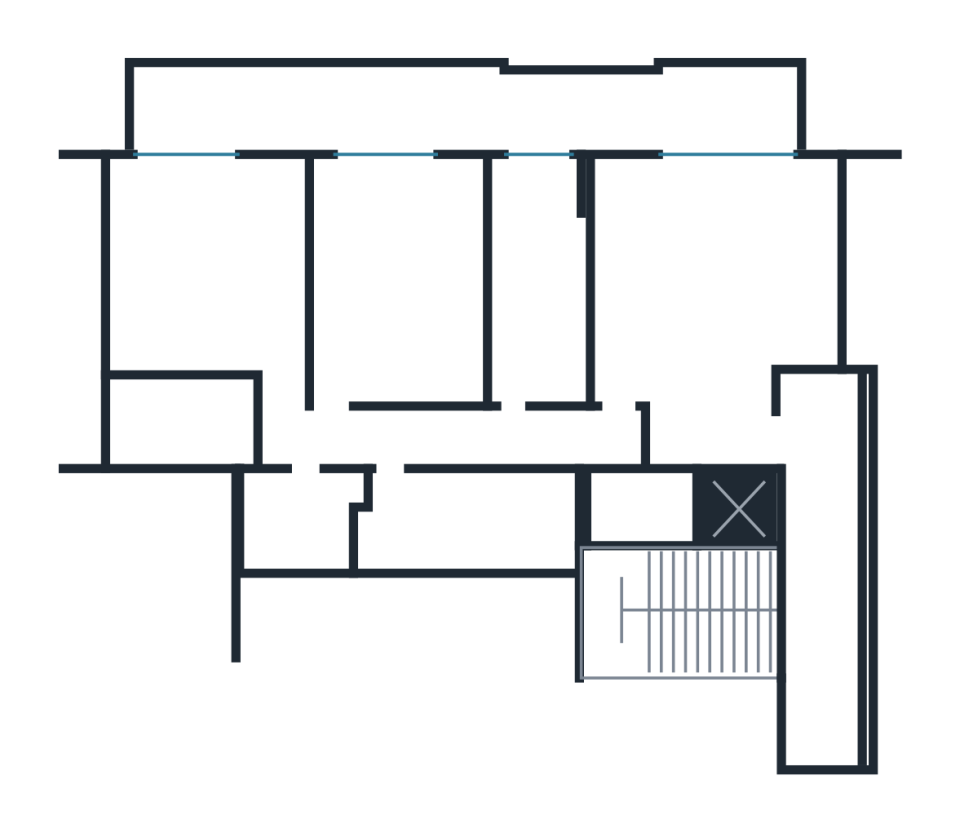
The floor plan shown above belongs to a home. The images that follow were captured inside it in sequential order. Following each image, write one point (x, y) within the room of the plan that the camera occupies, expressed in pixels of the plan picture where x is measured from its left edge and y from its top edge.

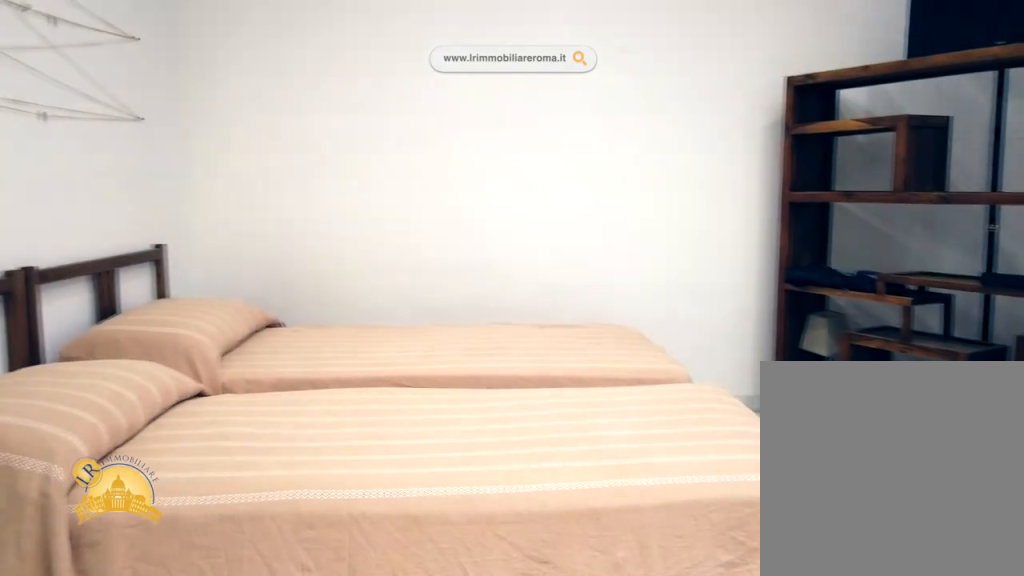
(715, 288)
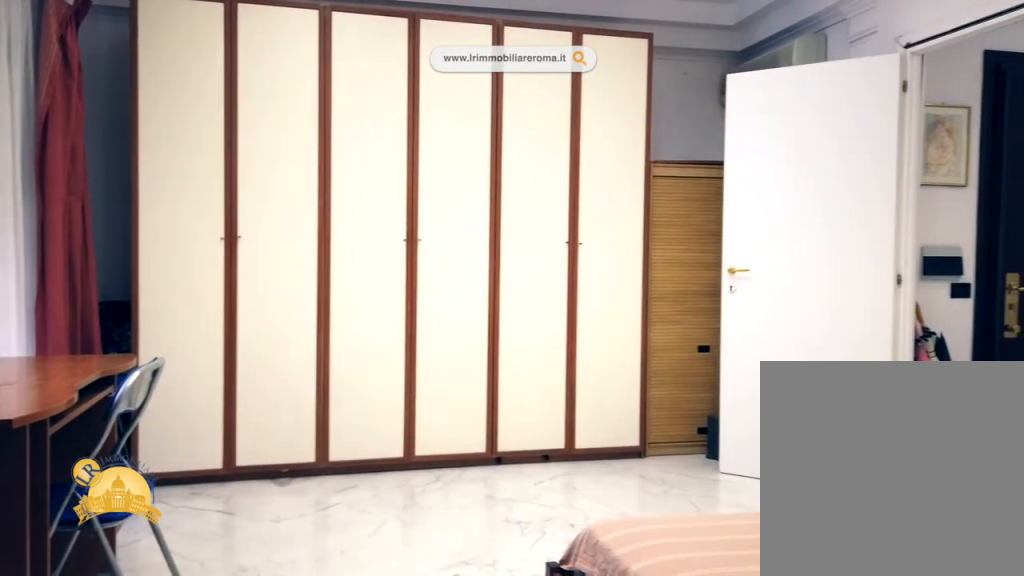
(715, 288)
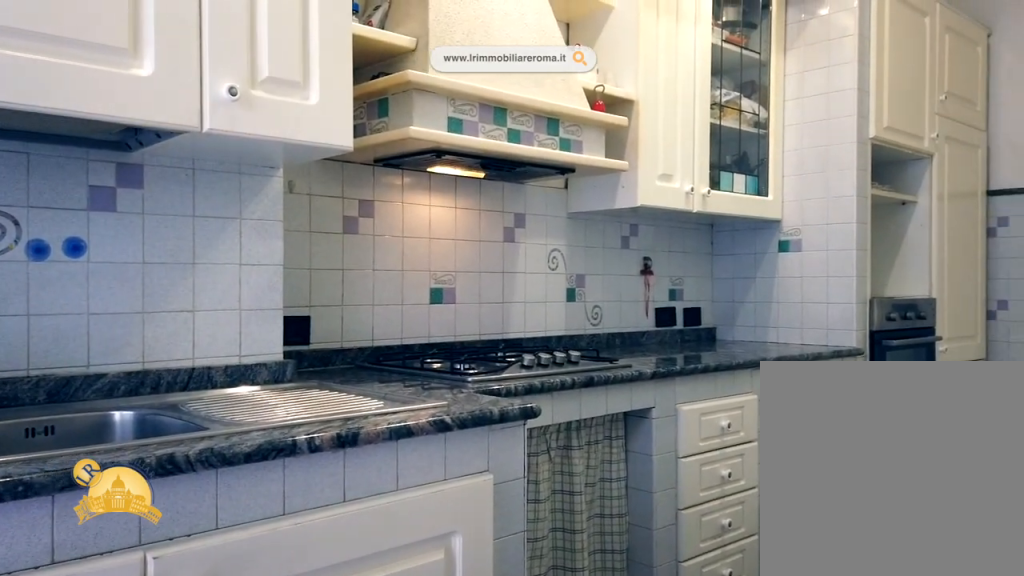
(539, 288)
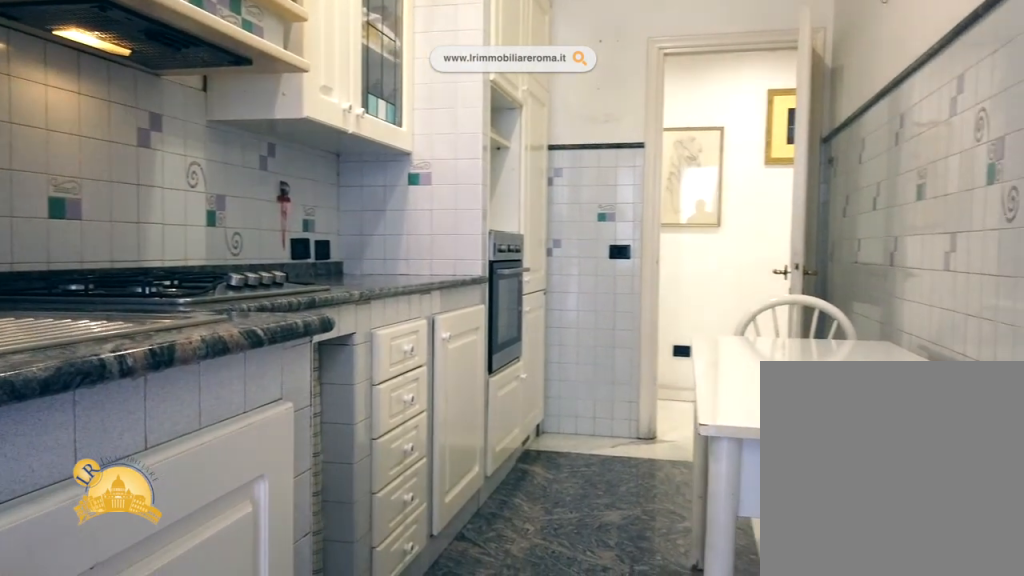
(539, 288)
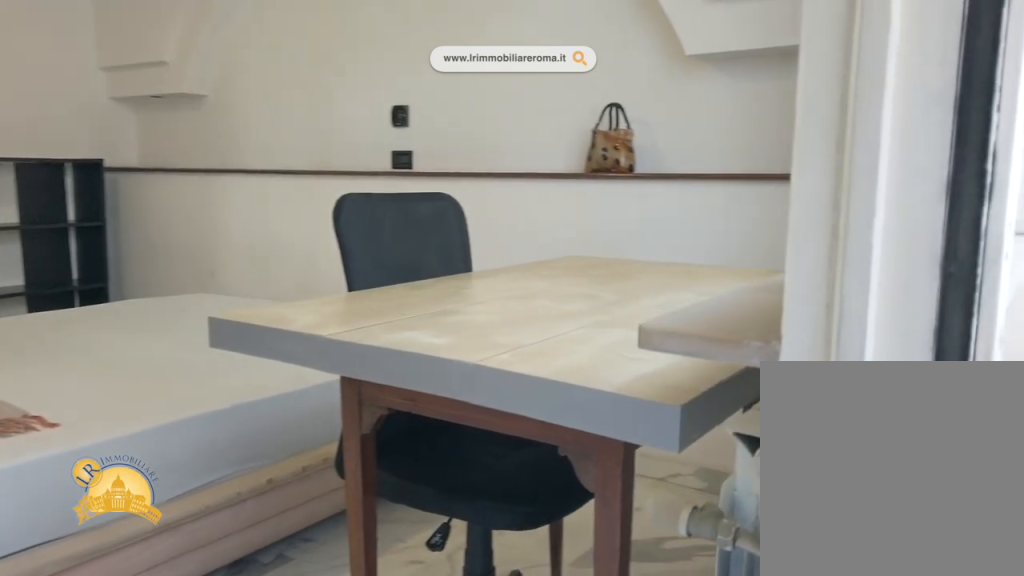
(207, 281)
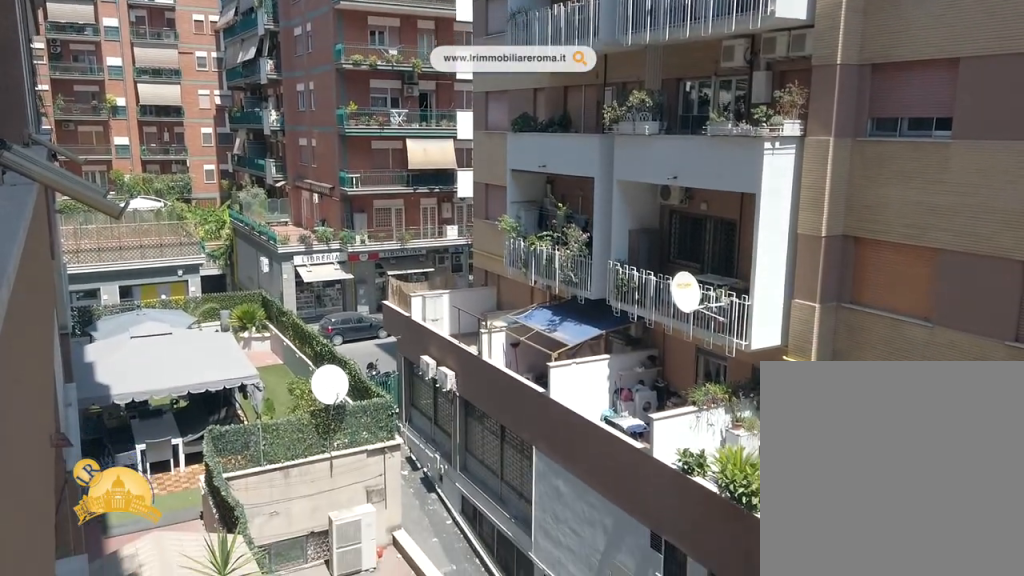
(465, 109)
